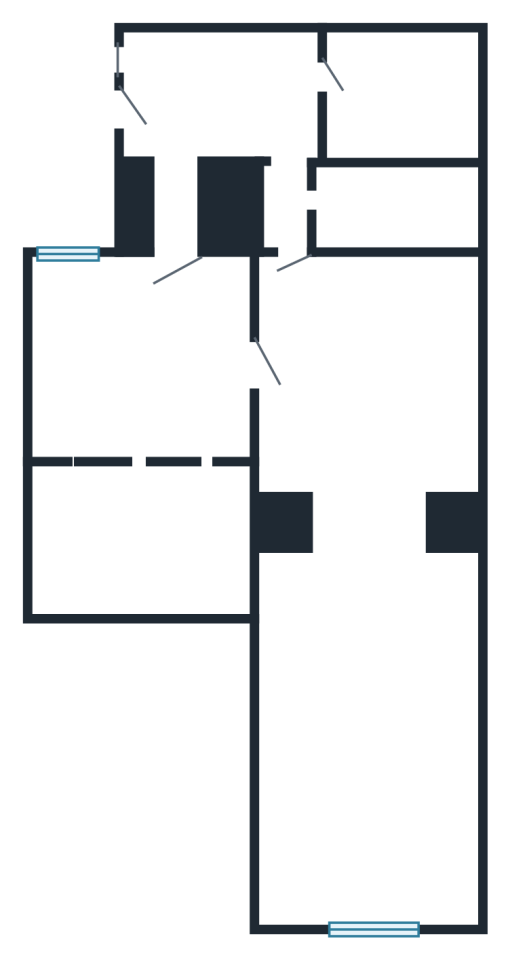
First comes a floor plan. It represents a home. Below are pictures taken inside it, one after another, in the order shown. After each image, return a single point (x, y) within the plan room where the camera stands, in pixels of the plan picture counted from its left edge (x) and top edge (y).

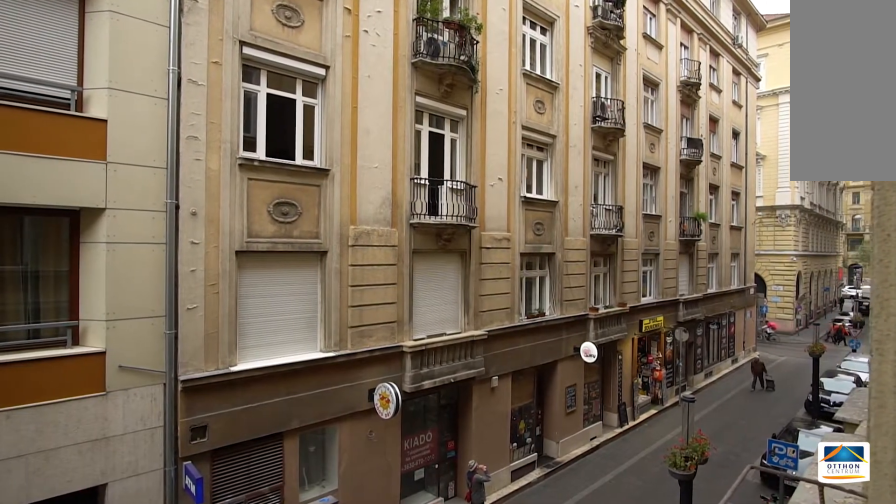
(375, 819)
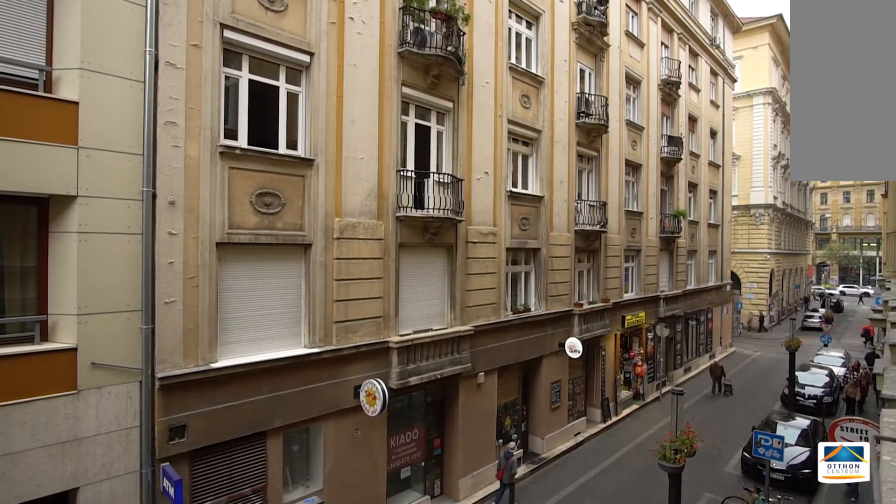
(372, 819)
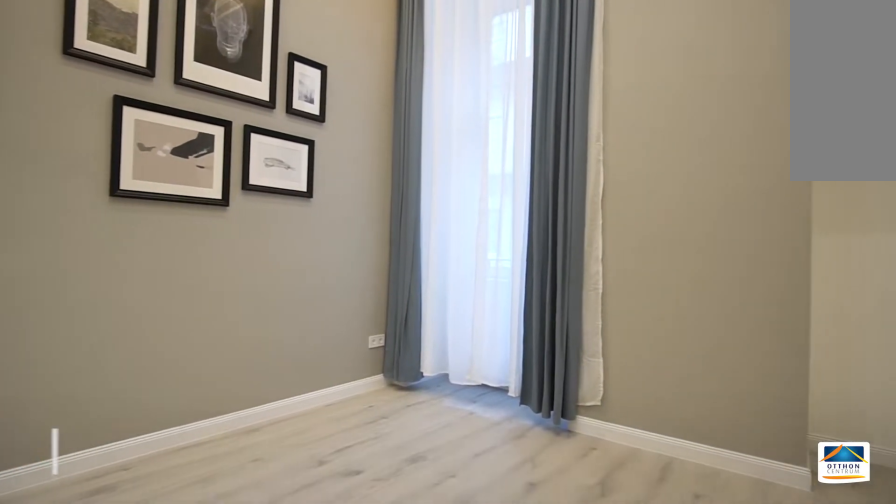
(150, 393)
